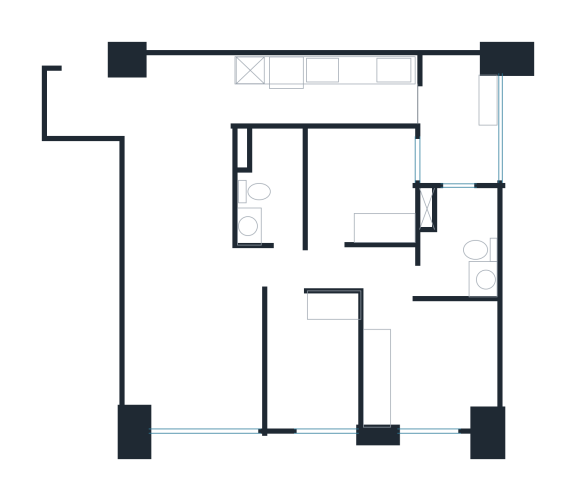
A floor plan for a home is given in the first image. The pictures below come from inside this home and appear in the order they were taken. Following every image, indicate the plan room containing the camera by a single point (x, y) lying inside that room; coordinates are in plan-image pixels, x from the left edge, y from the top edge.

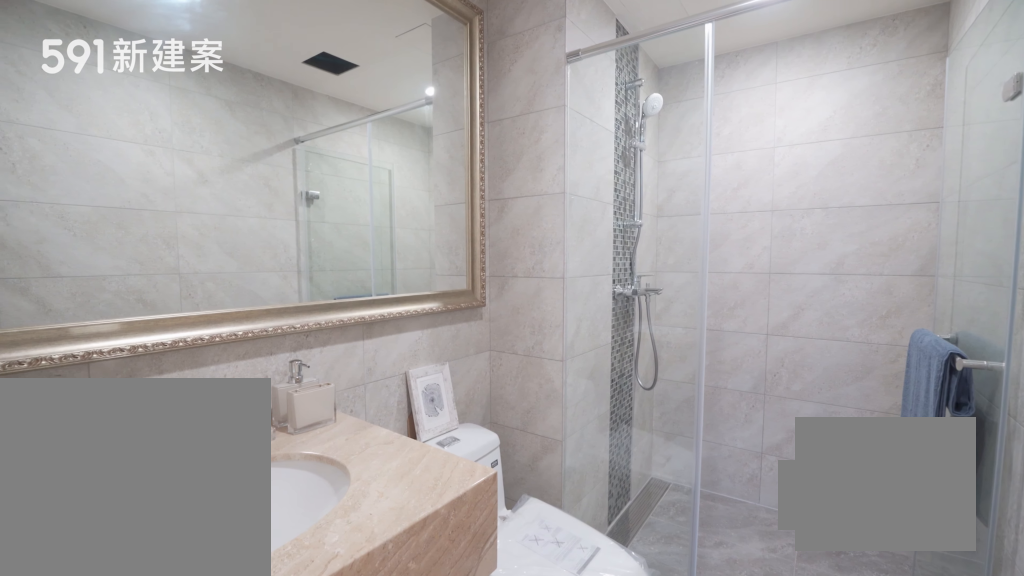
(271, 185)
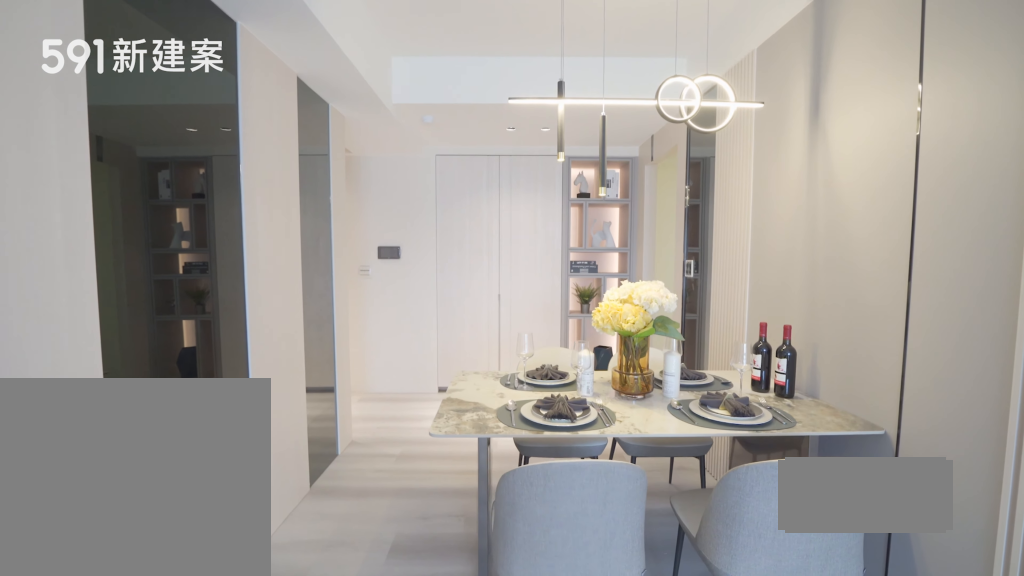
(182, 181)
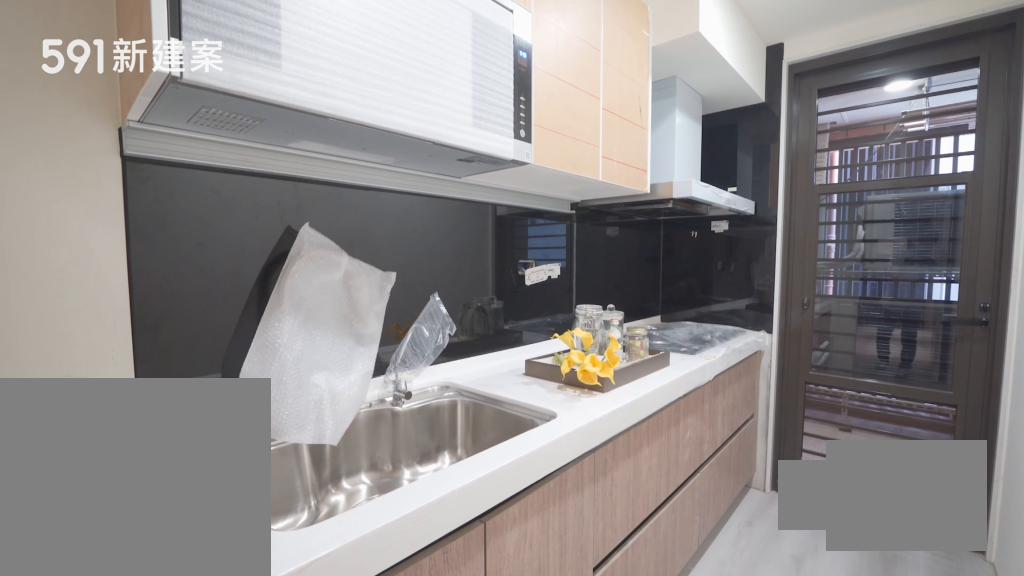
(325, 89)
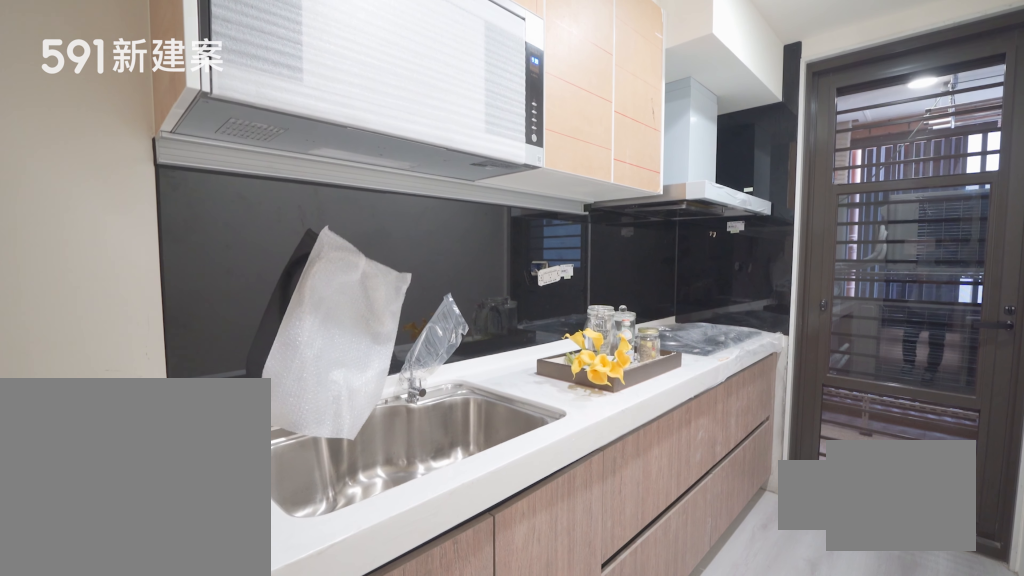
(325, 89)
